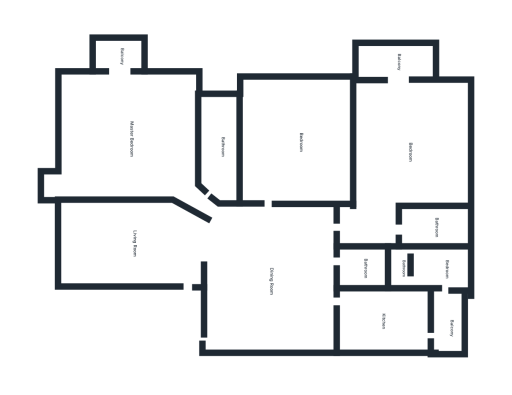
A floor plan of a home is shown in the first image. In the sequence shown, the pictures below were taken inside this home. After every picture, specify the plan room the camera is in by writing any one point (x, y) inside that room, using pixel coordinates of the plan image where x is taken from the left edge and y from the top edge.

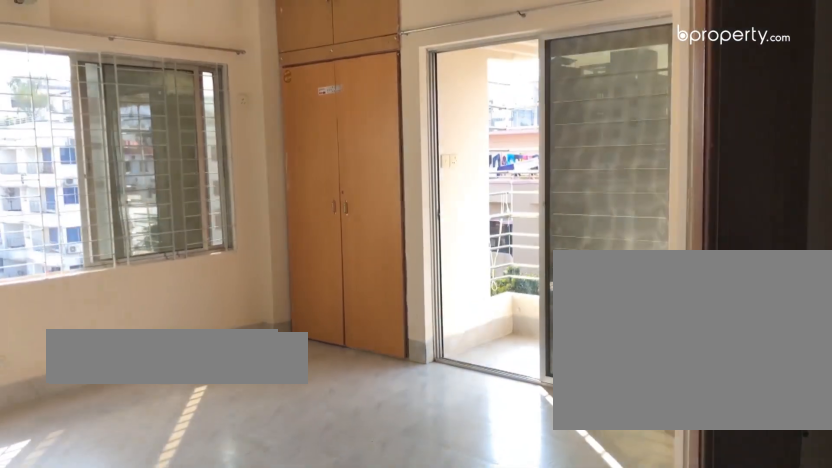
(124, 134)
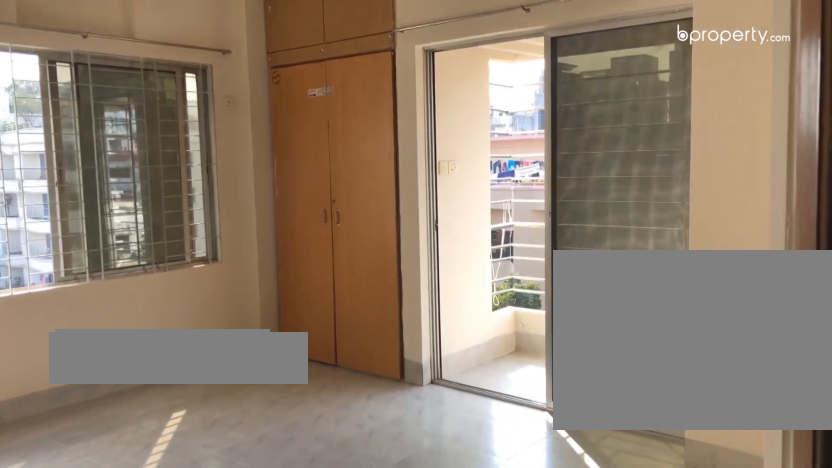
(124, 134)
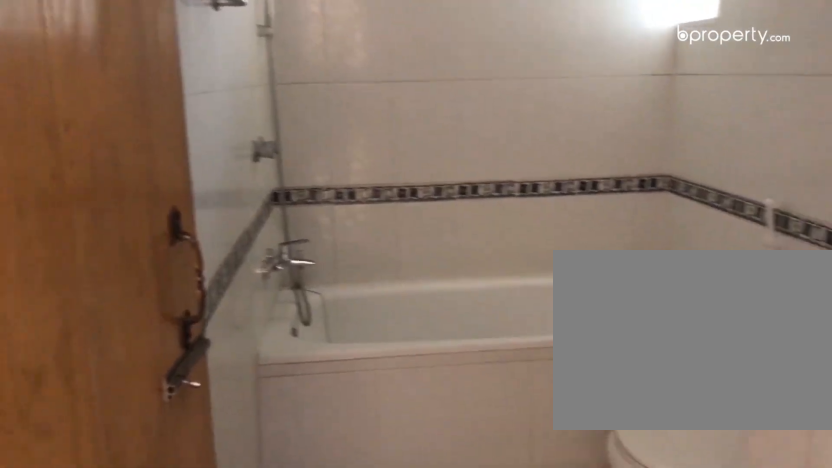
(225, 145)
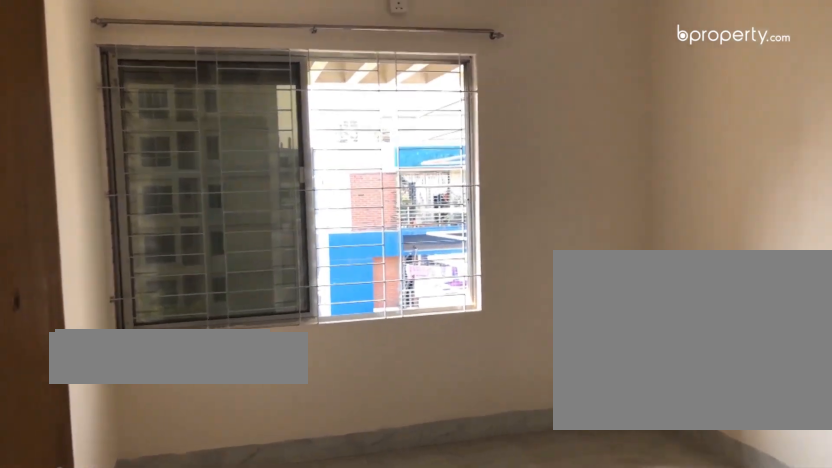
(292, 138)
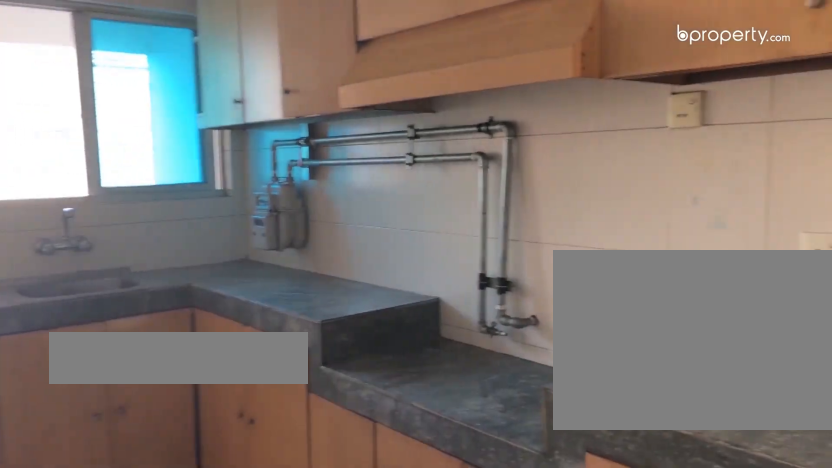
(382, 315)
